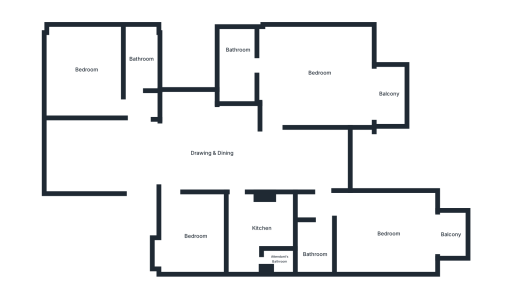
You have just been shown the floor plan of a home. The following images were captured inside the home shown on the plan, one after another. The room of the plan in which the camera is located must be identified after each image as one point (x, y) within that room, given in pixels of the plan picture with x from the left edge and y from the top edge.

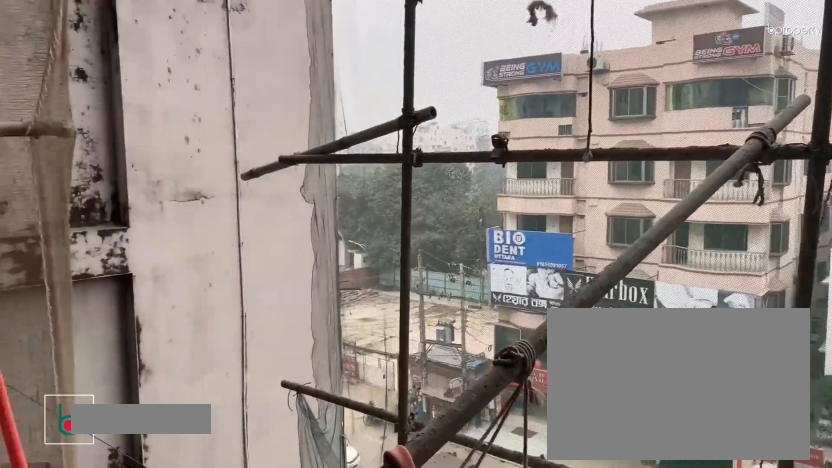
(386, 93)
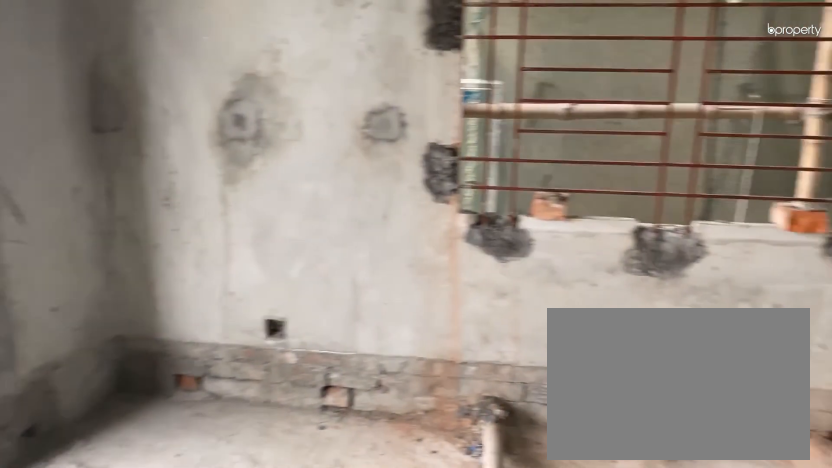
(388, 236)
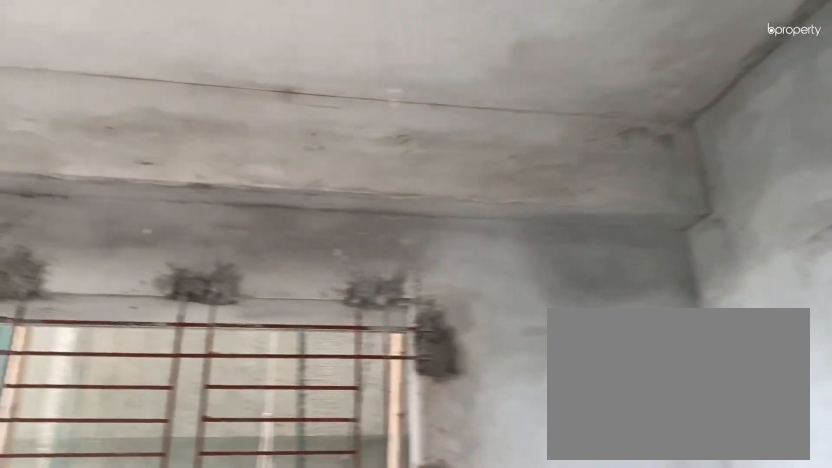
(388, 236)
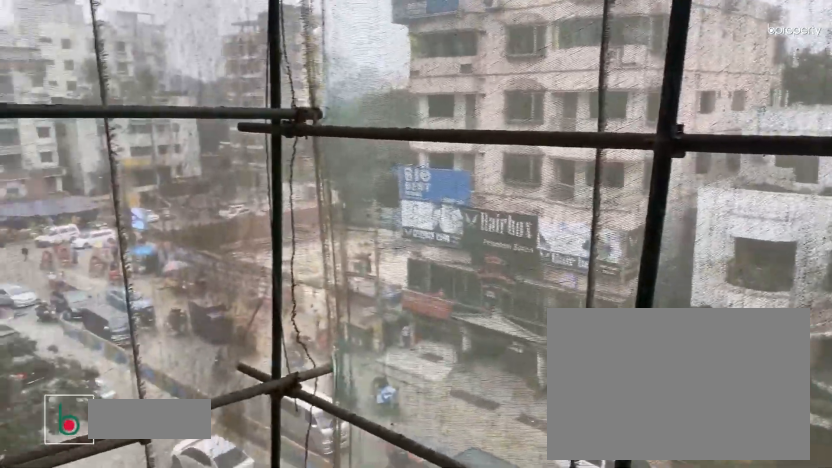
(449, 233)
